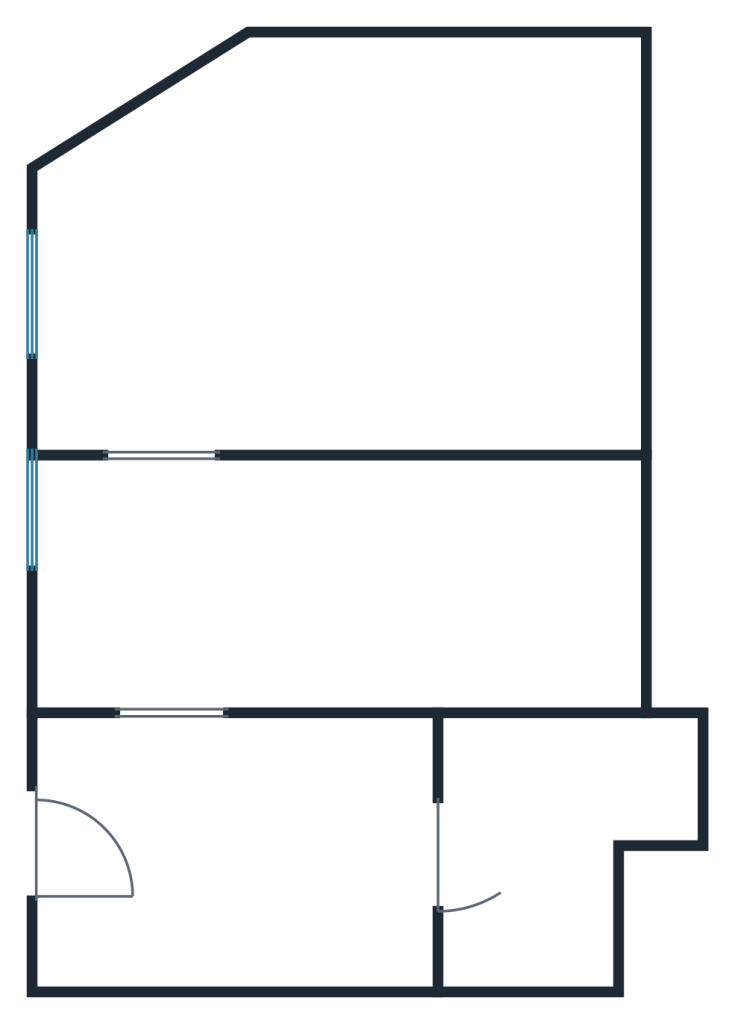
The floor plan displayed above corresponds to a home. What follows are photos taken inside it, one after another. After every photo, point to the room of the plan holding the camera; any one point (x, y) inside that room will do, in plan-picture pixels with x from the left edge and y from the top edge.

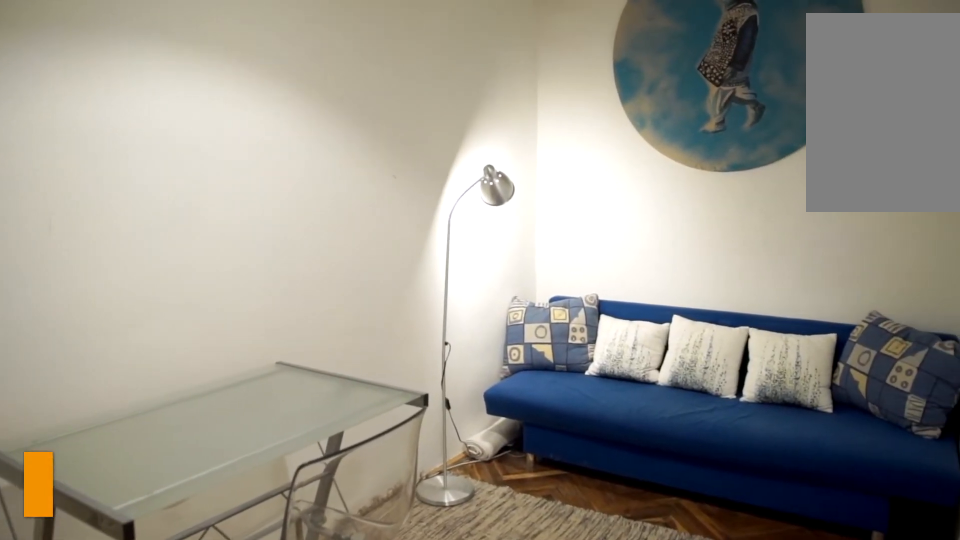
(331, 584)
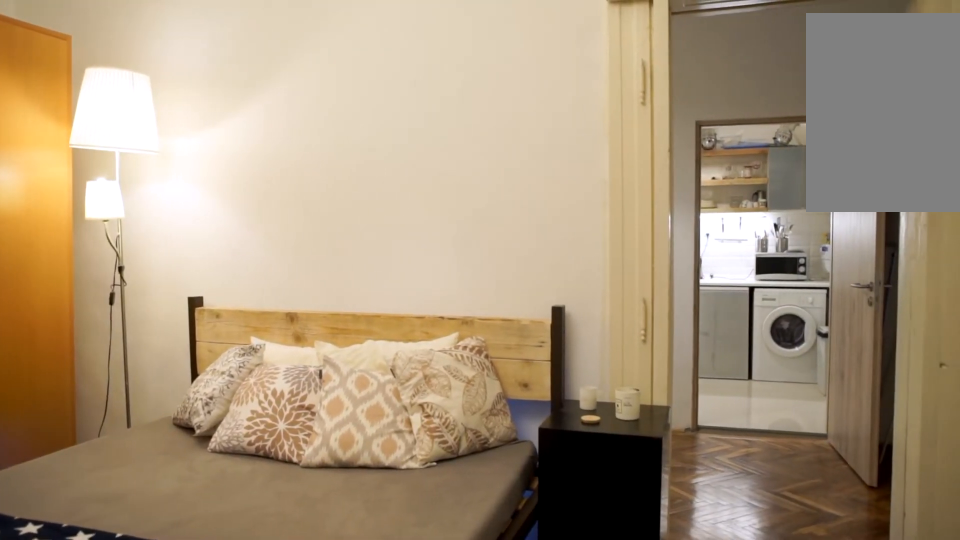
(298, 267)
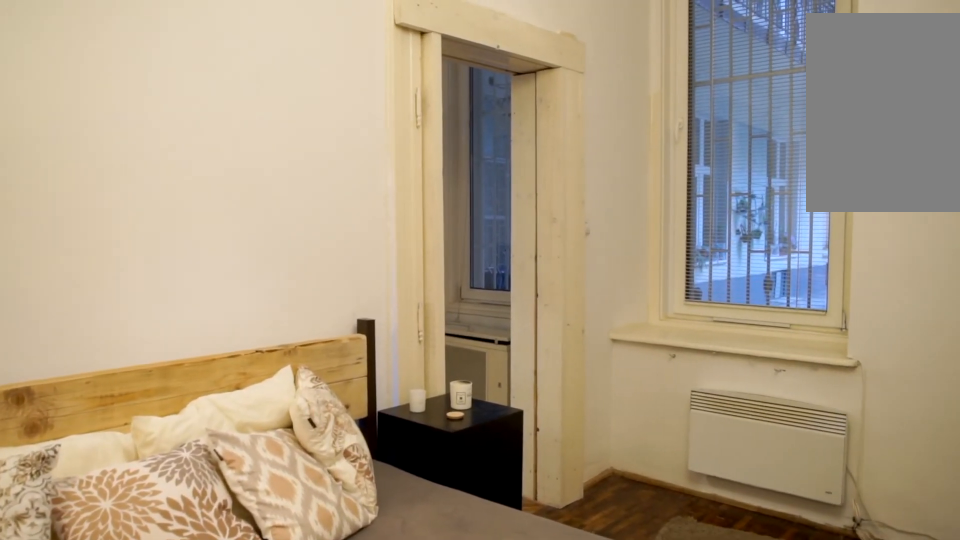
(299, 267)
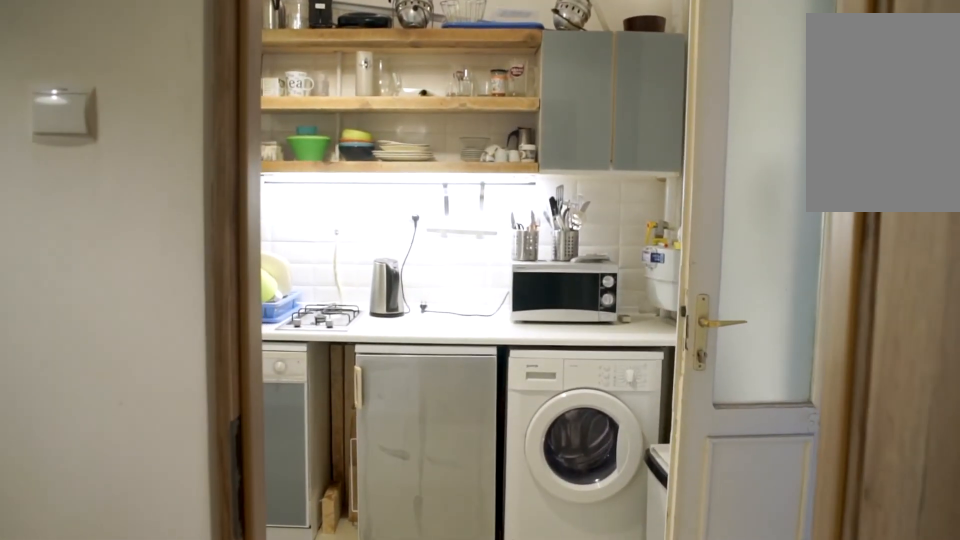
(171, 587)
